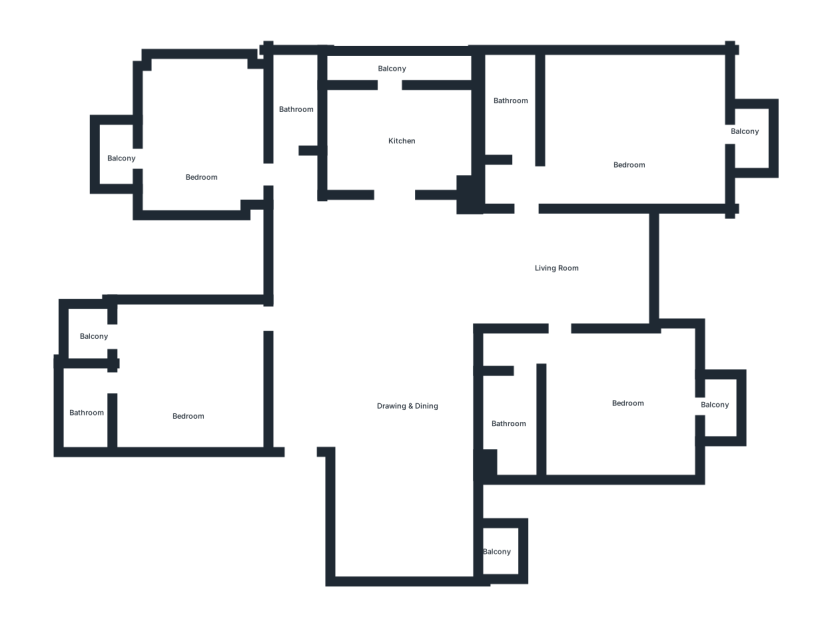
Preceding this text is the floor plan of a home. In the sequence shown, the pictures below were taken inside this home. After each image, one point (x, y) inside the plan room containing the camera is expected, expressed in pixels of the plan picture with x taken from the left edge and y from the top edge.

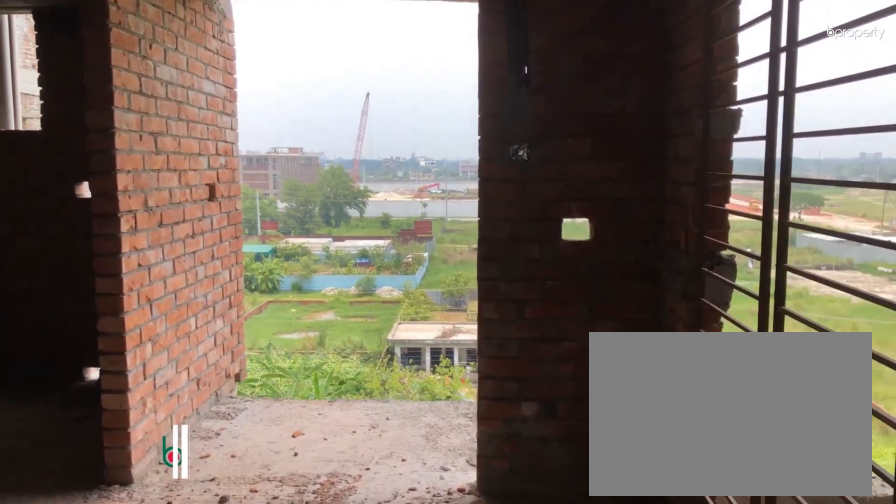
(189, 386)
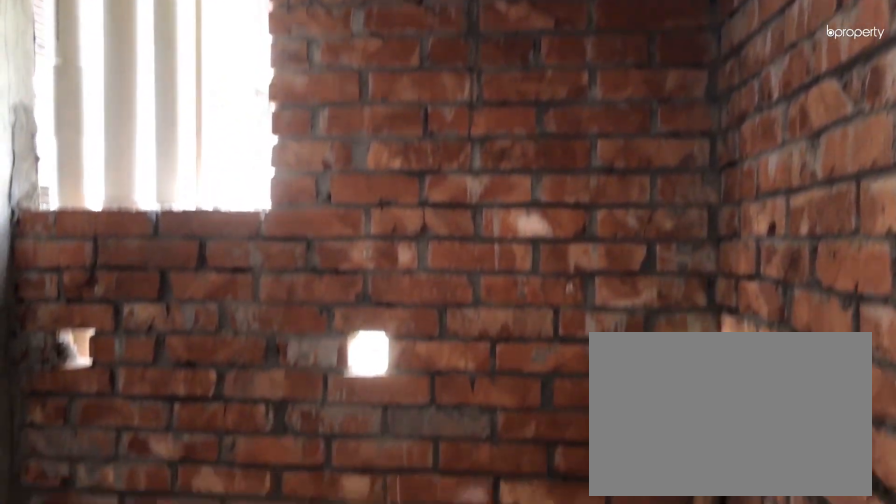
(84, 407)
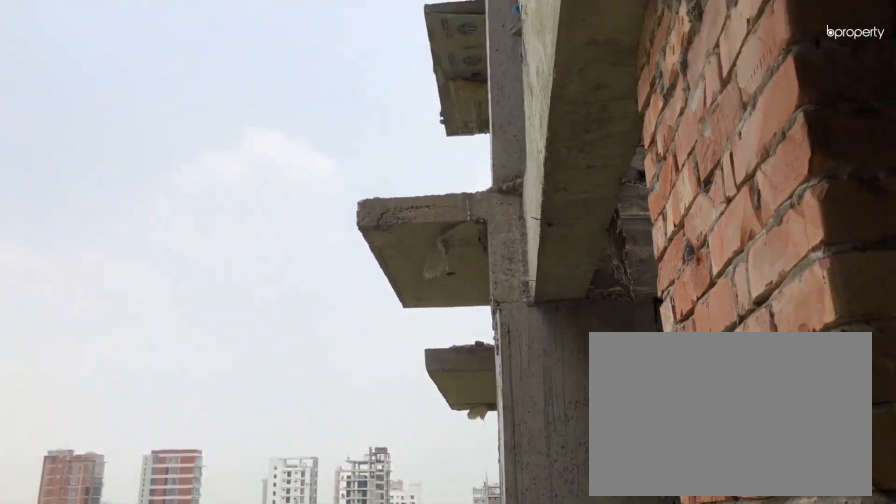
(85, 333)
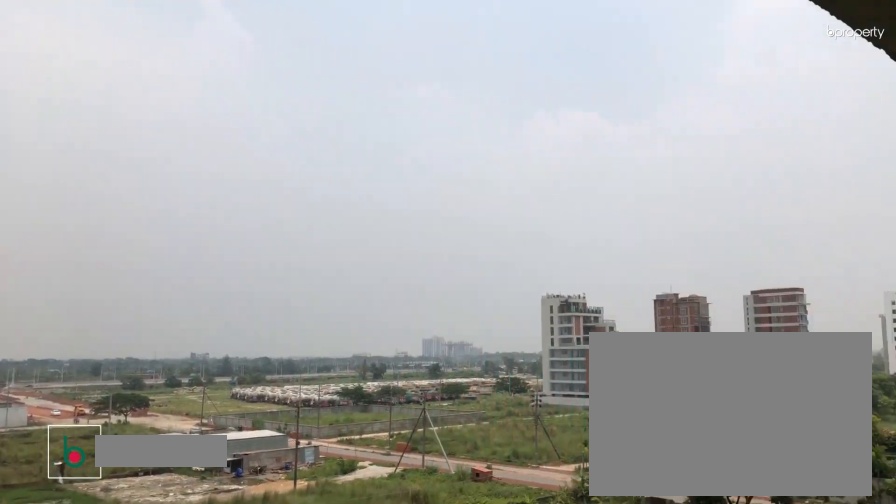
(119, 157)
